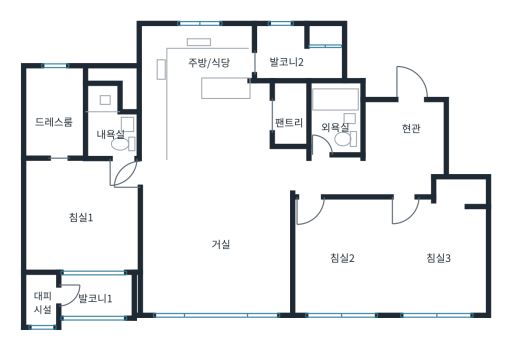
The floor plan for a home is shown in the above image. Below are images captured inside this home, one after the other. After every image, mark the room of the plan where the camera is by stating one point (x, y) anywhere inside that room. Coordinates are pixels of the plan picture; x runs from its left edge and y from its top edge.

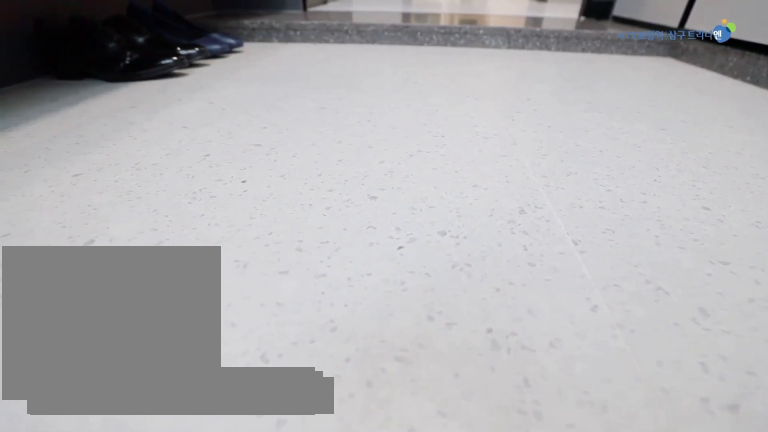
(404, 134)
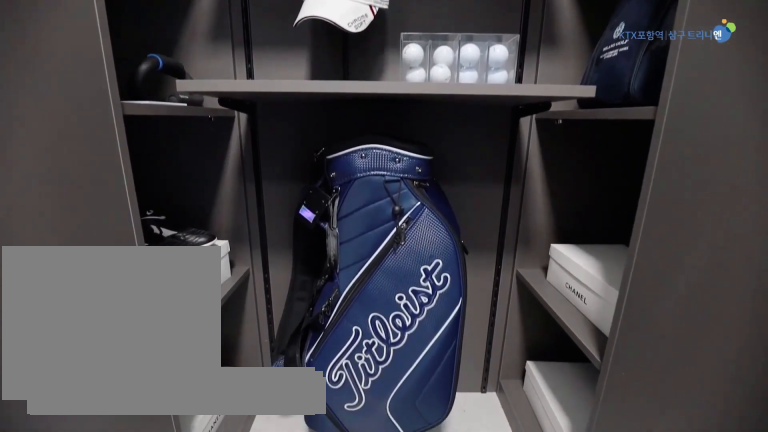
(404, 133)
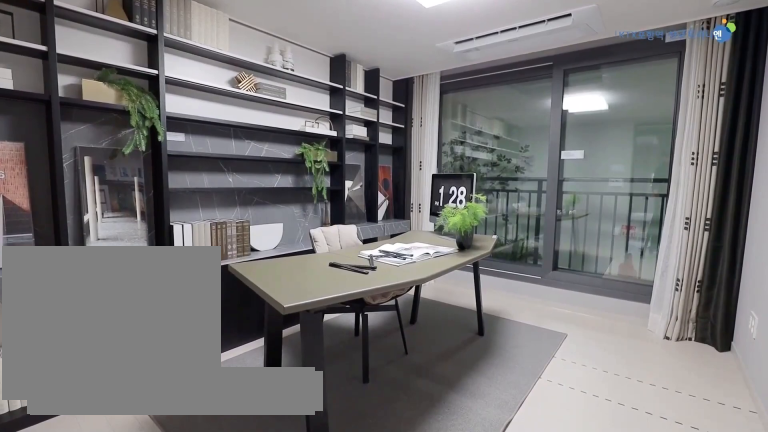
(343, 254)
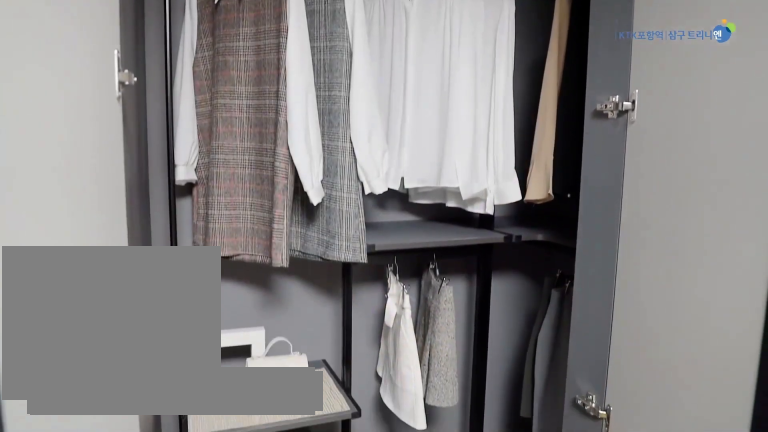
(439, 249)
